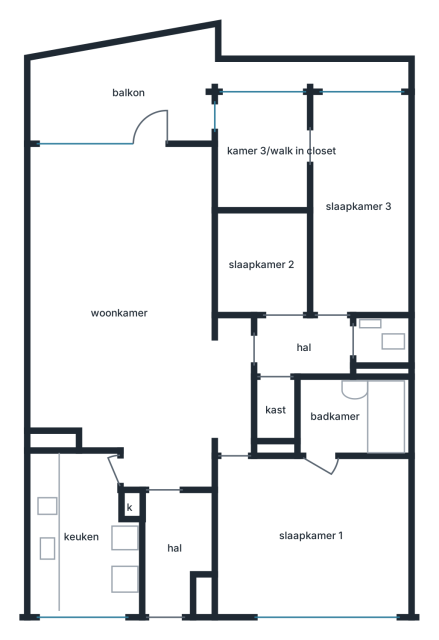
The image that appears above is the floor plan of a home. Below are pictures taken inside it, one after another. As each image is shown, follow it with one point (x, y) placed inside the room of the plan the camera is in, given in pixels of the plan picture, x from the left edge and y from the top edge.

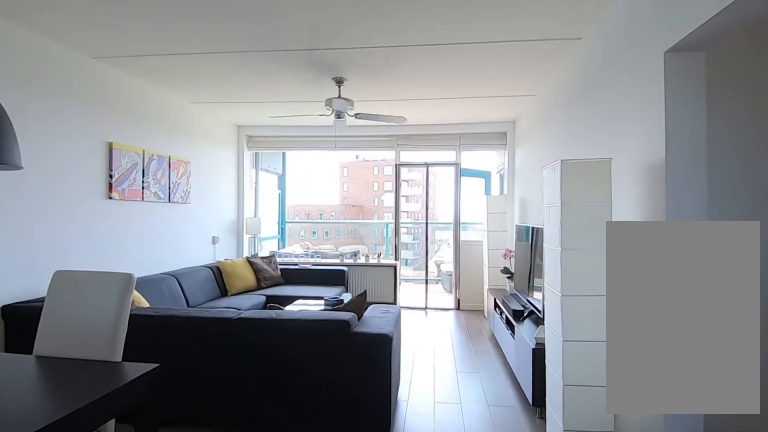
(134, 312)
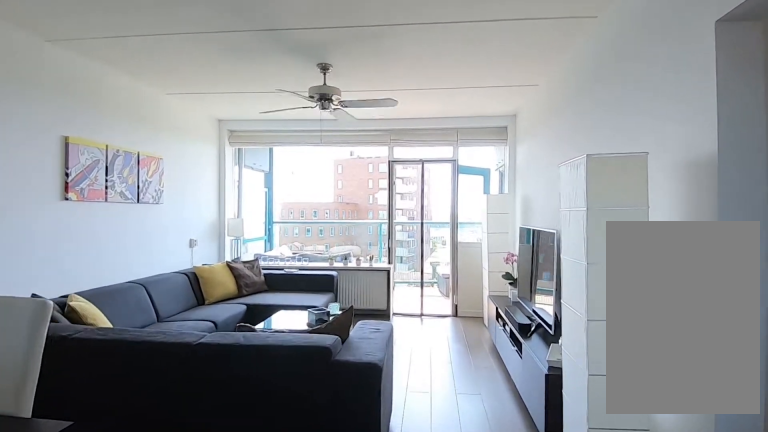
(134, 312)
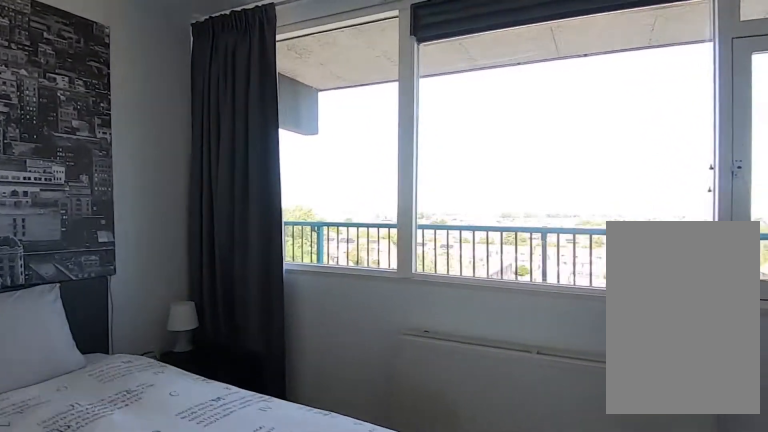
(310, 536)
